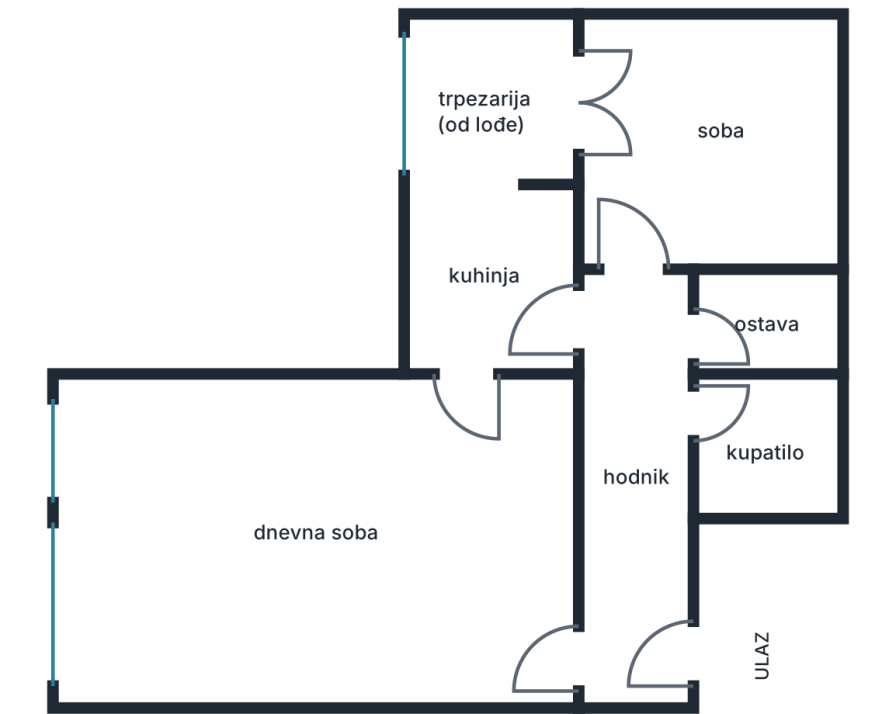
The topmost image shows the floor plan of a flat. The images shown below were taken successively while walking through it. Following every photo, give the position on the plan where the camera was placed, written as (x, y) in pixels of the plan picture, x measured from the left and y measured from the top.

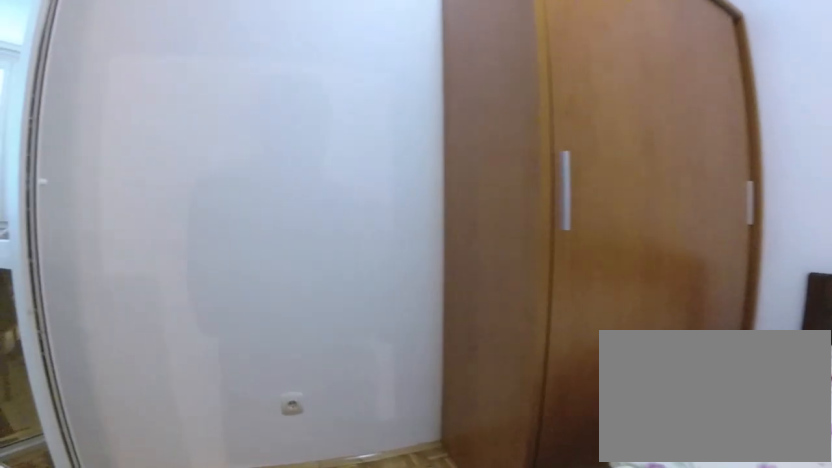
(647, 183)
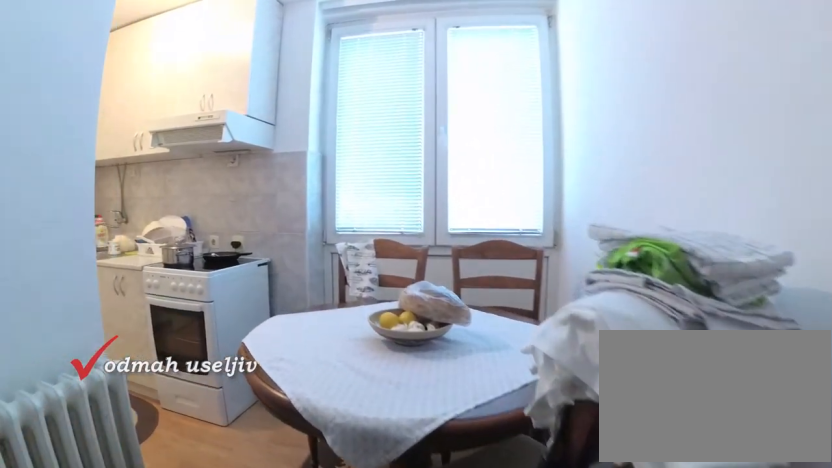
(597, 120)
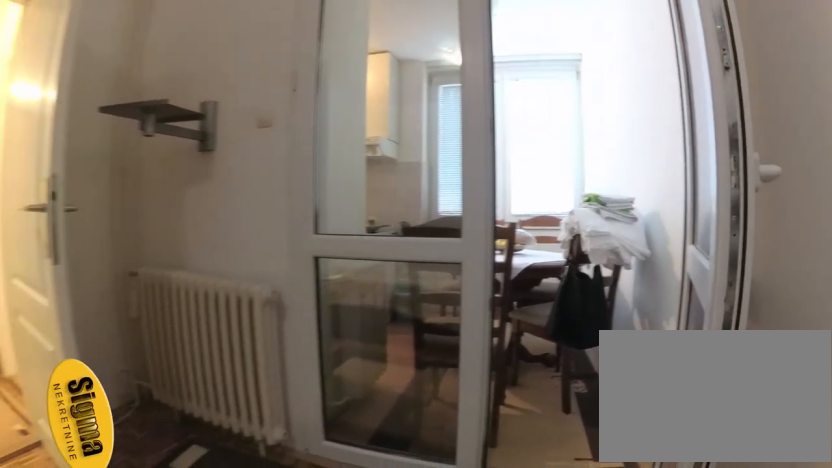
(654, 94)
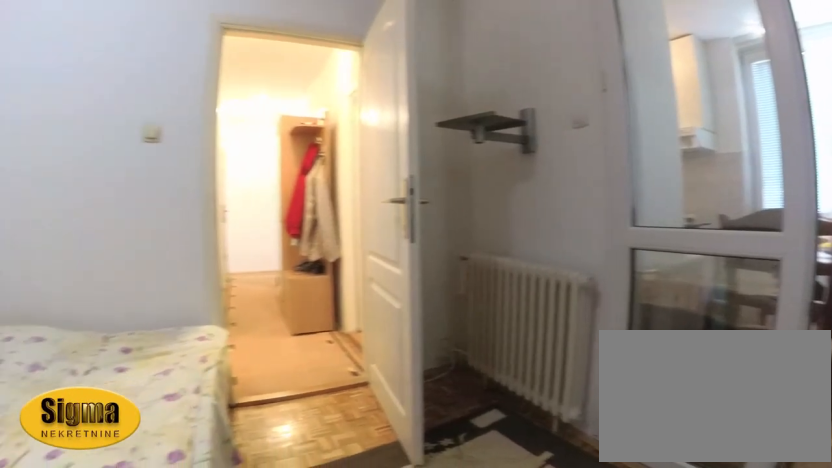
(636, 79)
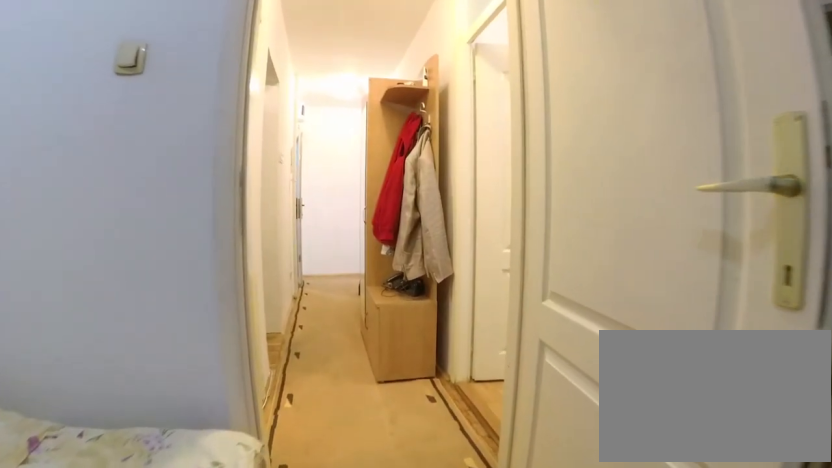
(624, 158)
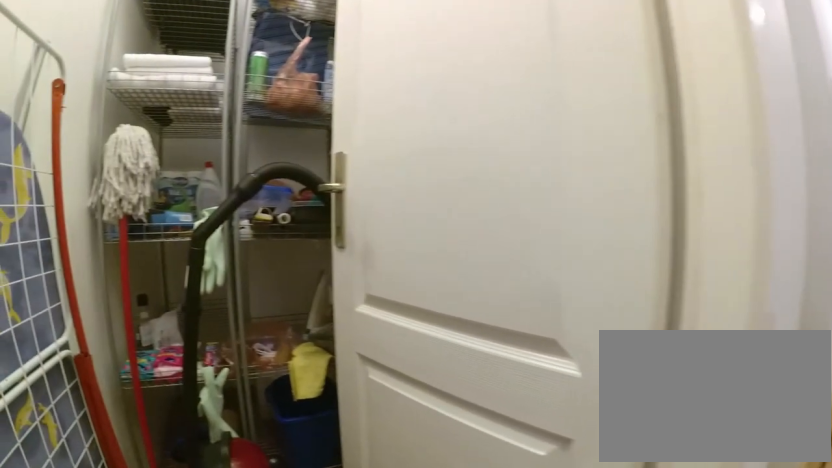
(636, 295)
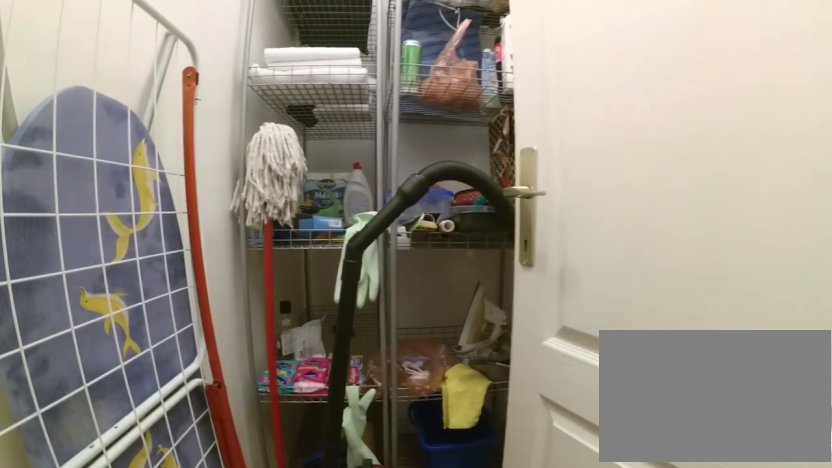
(656, 313)
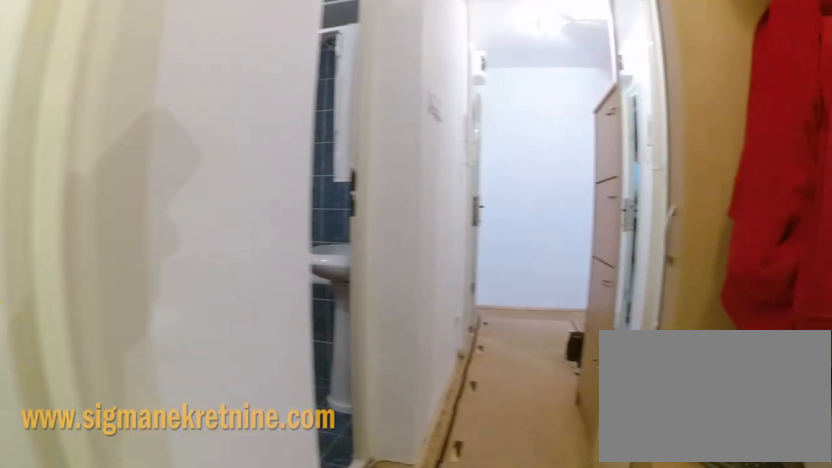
(644, 294)
